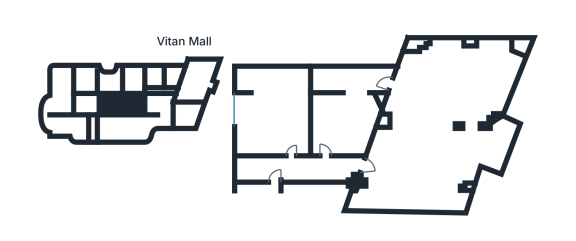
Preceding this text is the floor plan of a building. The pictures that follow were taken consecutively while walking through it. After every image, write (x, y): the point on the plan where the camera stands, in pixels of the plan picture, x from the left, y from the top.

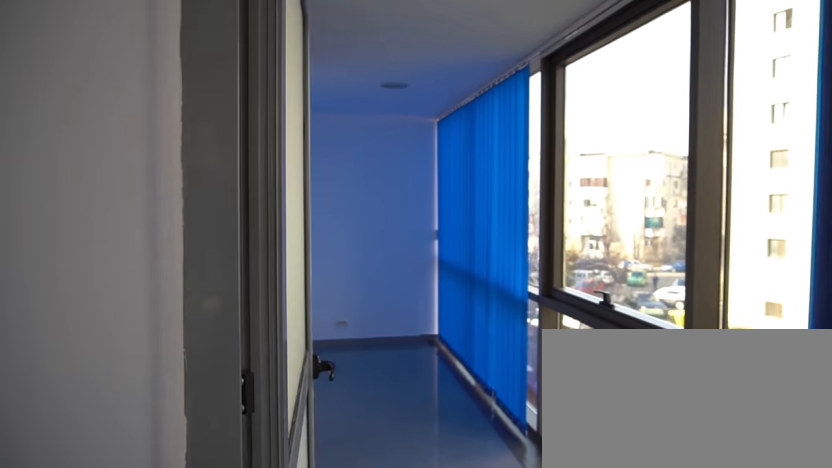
(384, 78)
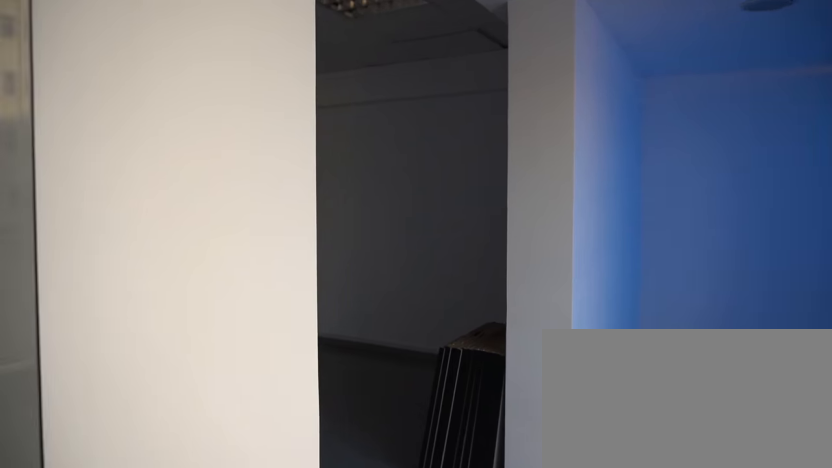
(358, 80)
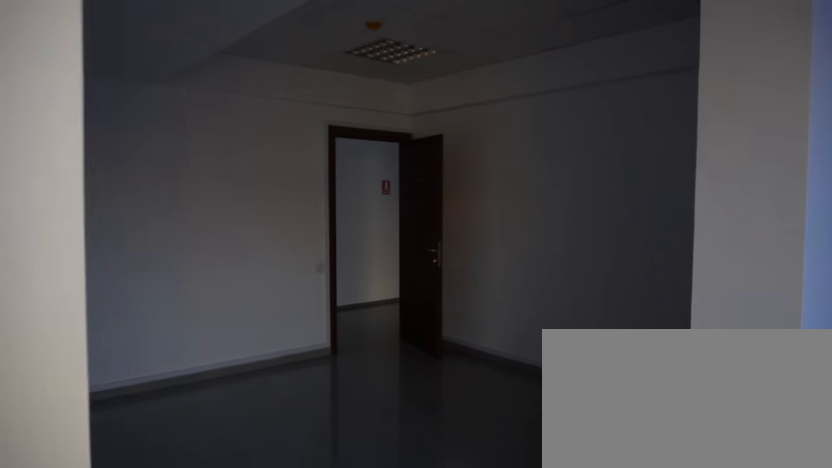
(359, 87)
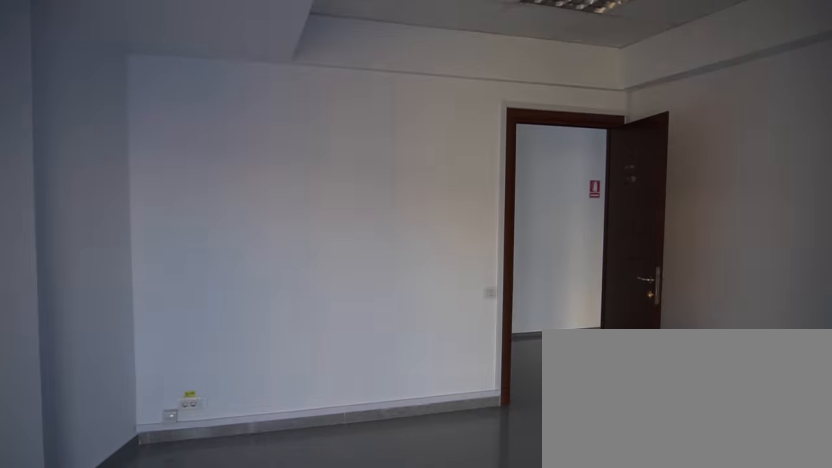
(358, 108)
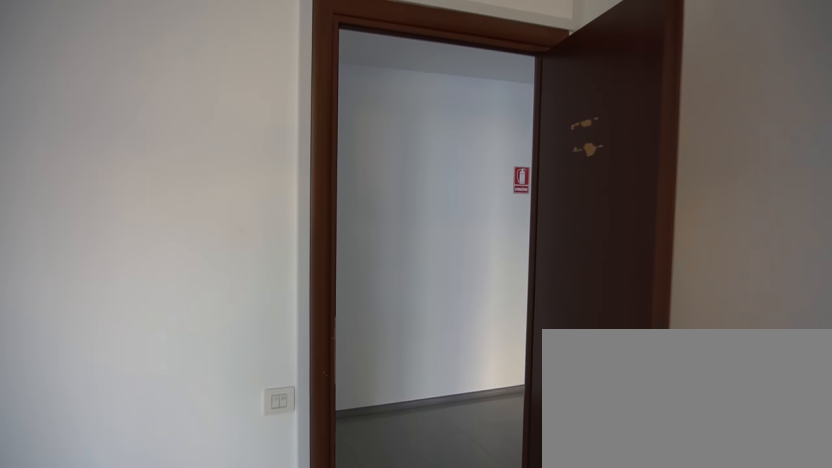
(325, 160)
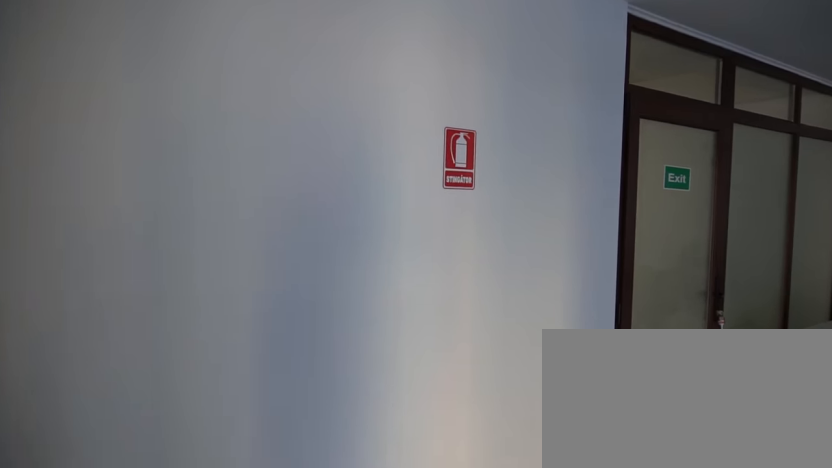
(320, 165)
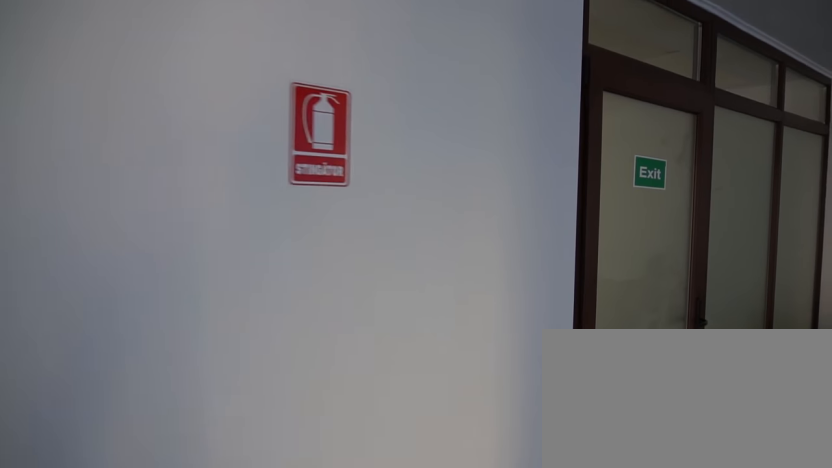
(306, 179)
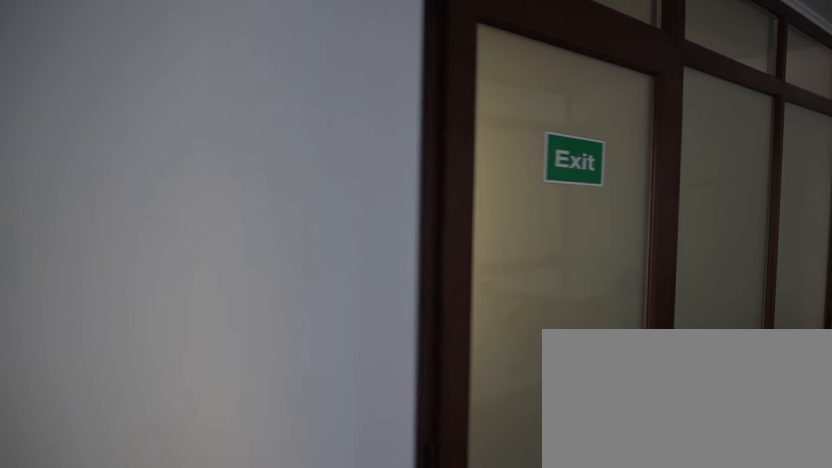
(286, 183)
